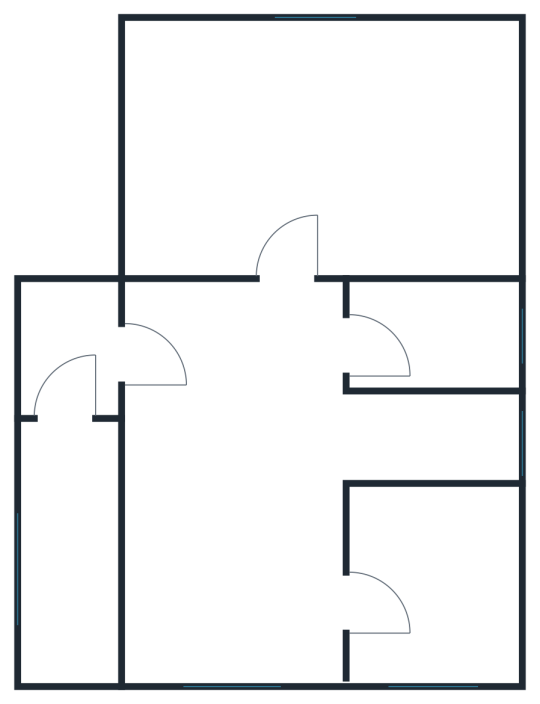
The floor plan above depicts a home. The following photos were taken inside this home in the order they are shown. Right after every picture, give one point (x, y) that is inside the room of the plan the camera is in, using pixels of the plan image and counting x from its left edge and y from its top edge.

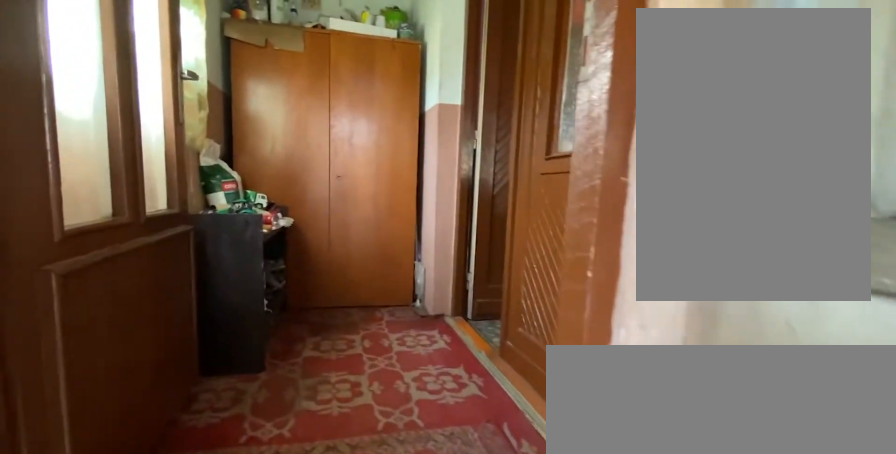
(74, 354)
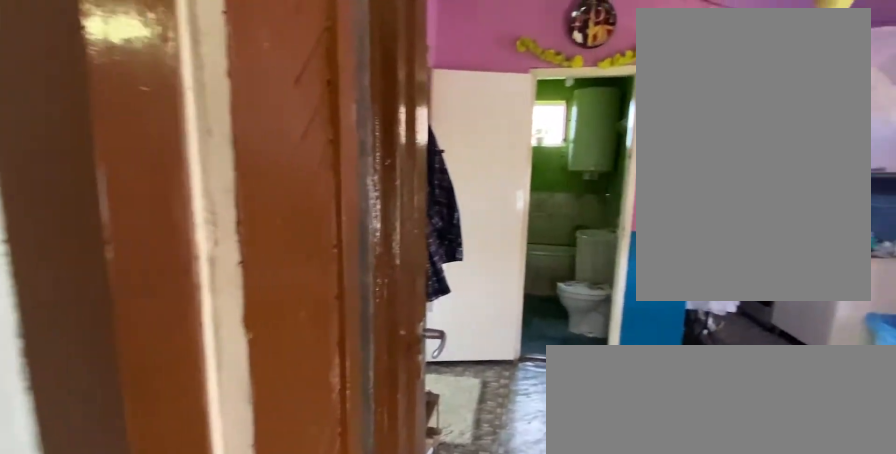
(74, 355)
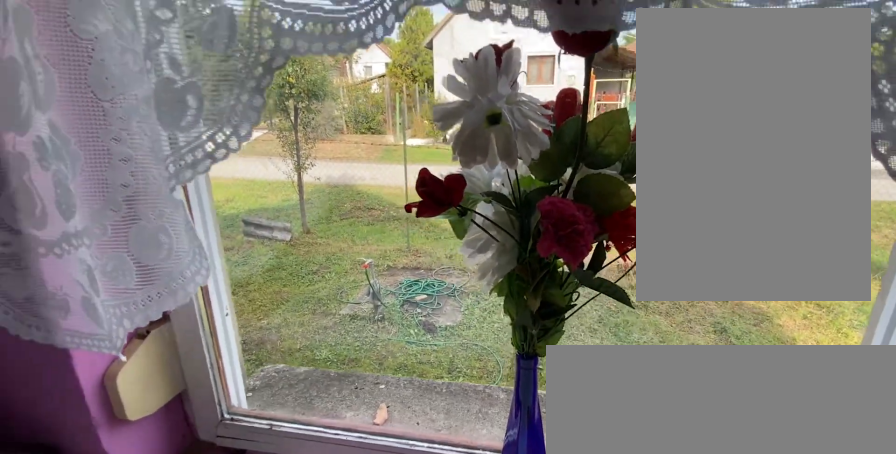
(240, 503)
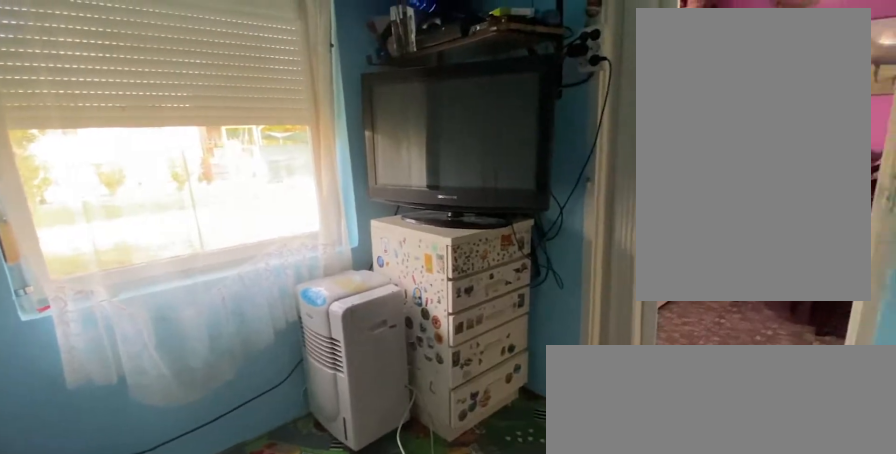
(431, 589)
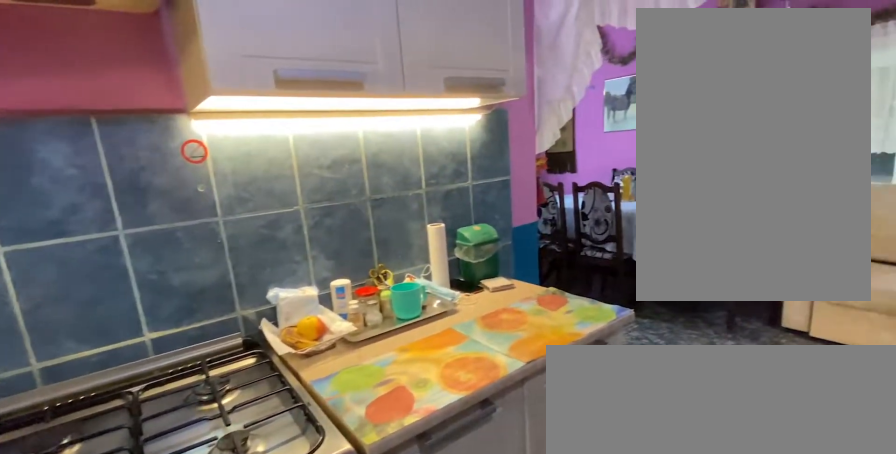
(431, 439)
